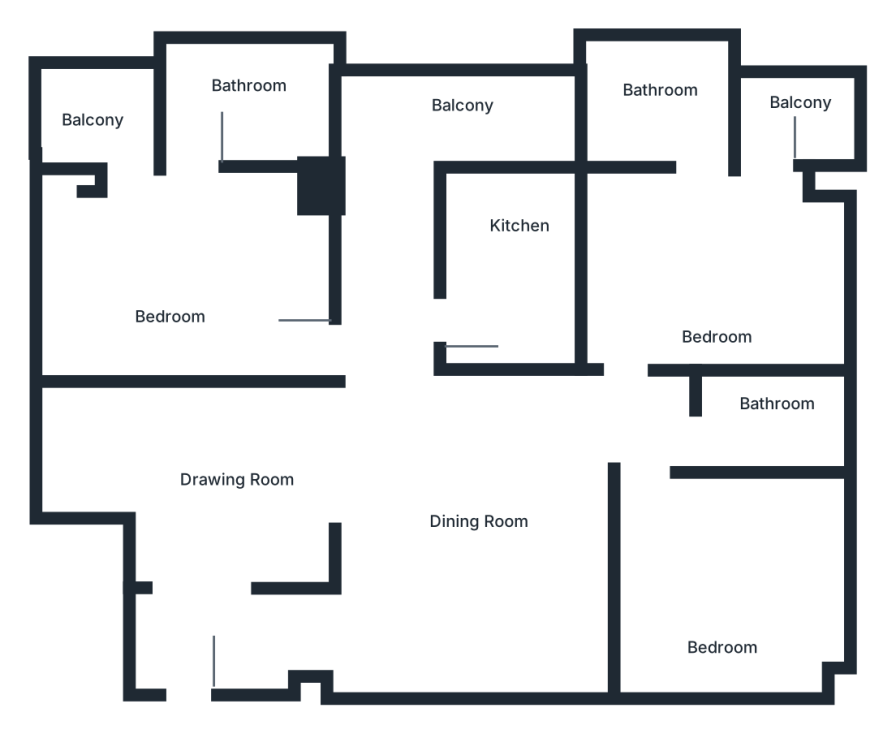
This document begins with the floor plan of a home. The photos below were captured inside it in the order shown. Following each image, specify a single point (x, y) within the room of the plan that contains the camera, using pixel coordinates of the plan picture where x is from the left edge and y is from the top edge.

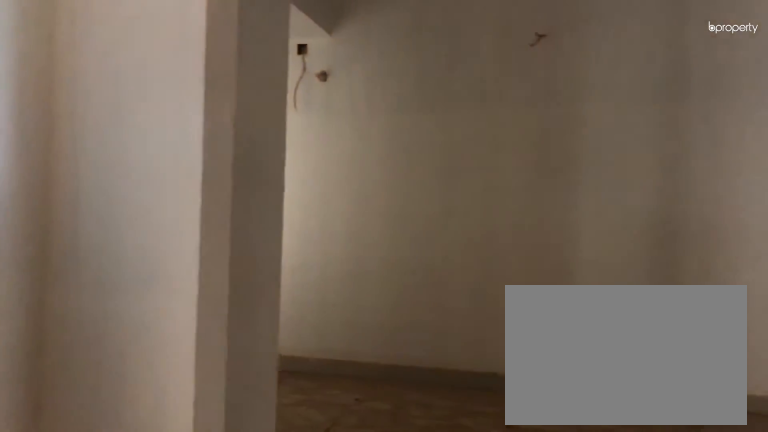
(180, 635)
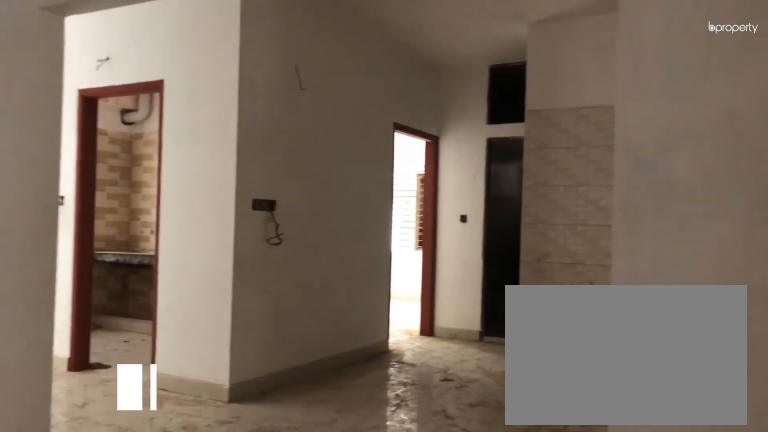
(254, 473)
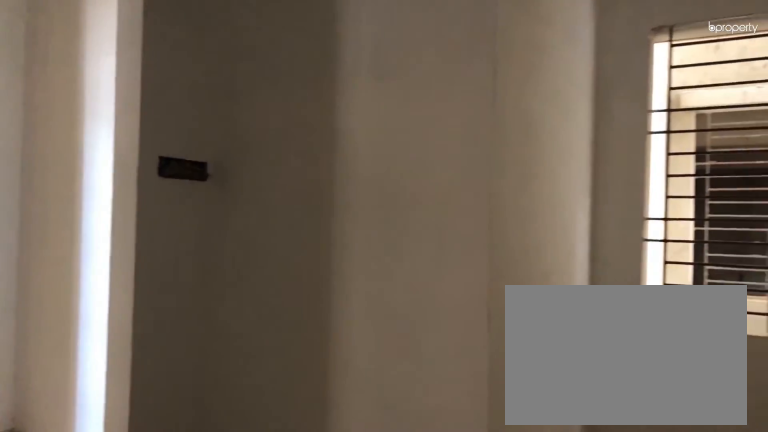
(255, 473)
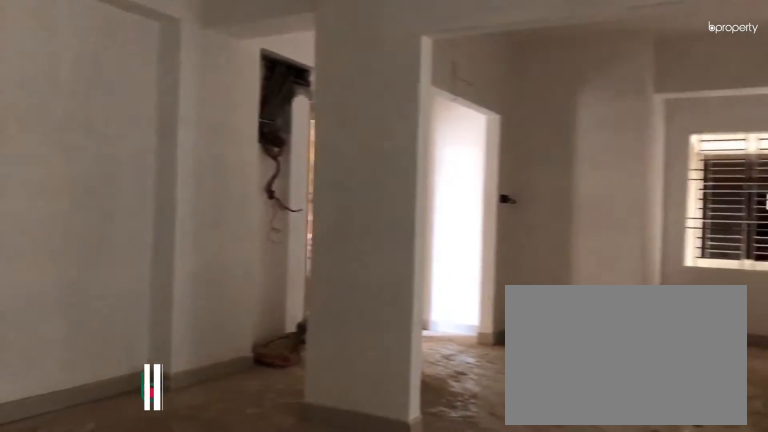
(453, 529)
